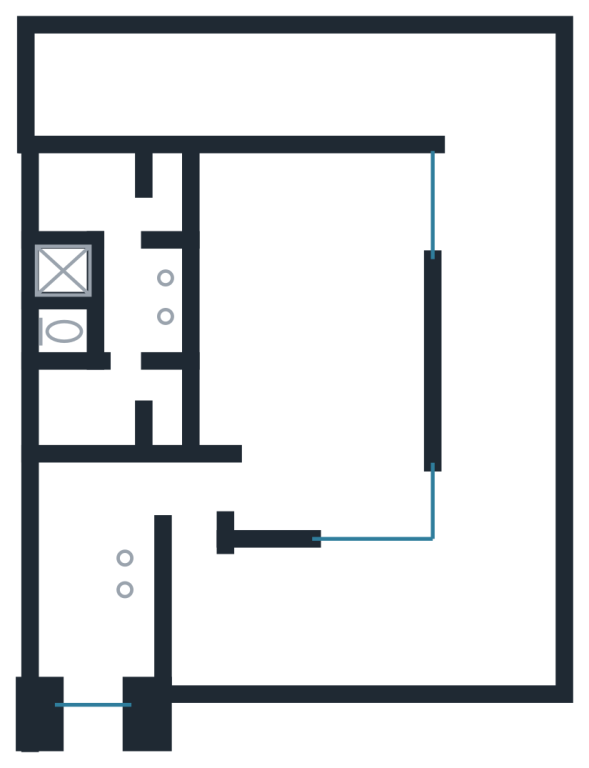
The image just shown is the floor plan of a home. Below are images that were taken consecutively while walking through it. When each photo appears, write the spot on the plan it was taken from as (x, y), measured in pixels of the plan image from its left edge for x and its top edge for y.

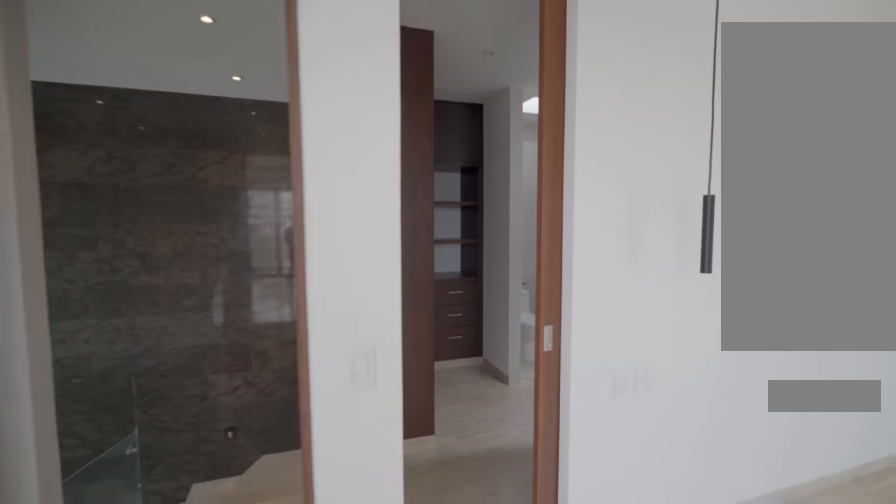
(225, 428)
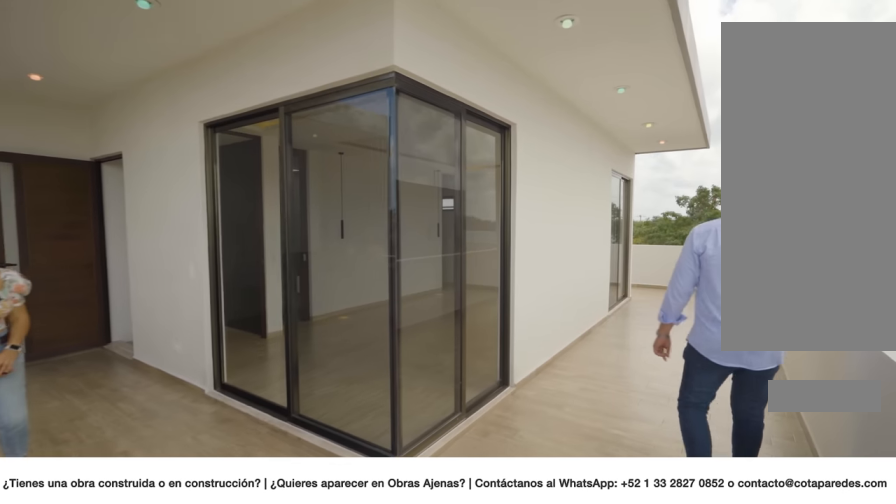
(472, 593)
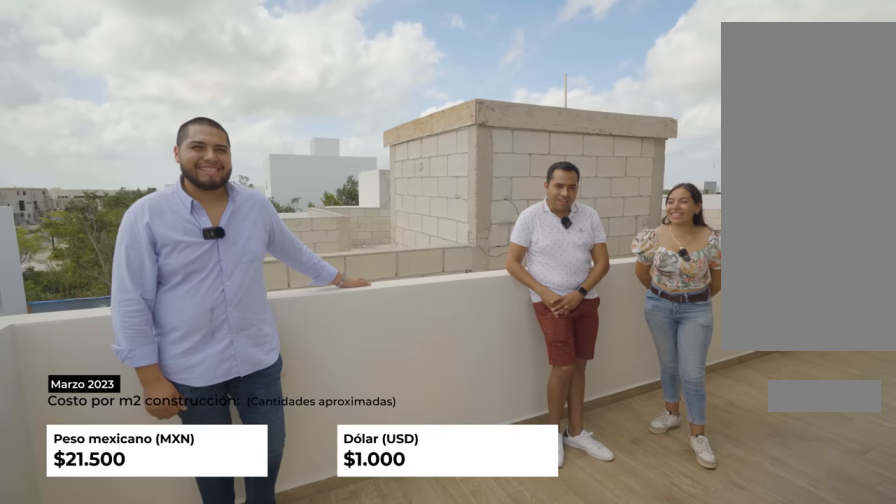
(457, 84)
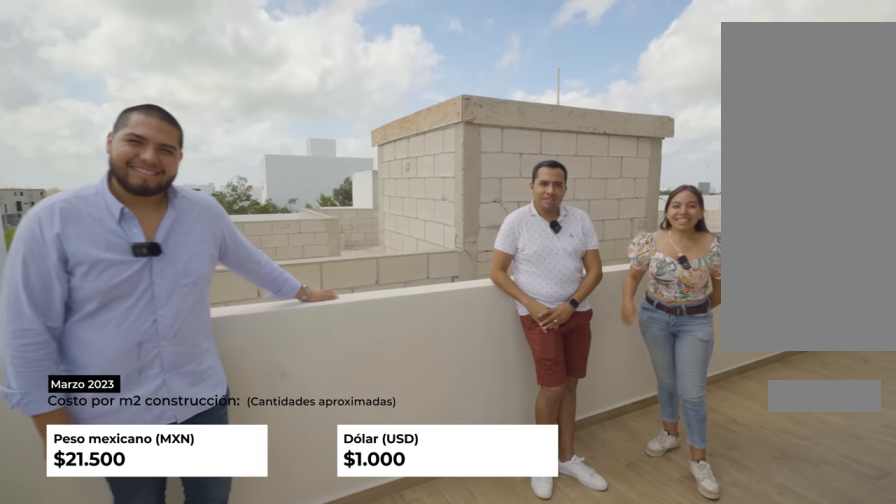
(455, 87)
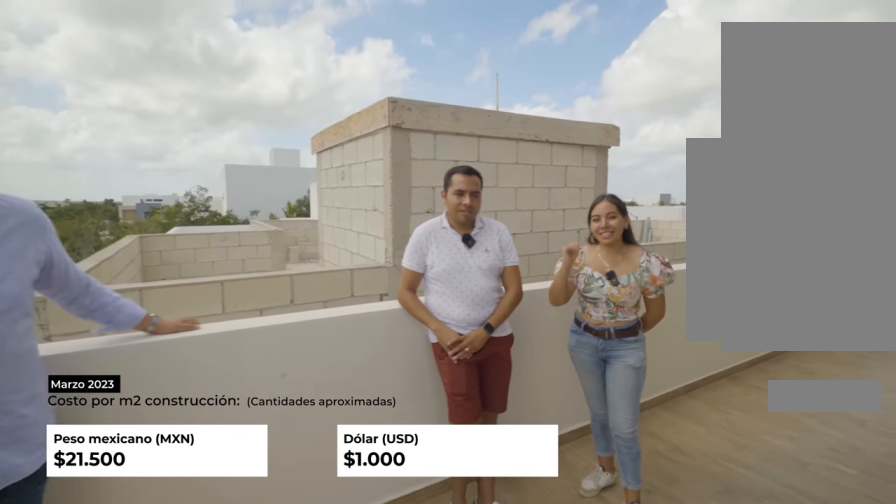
(457, 85)
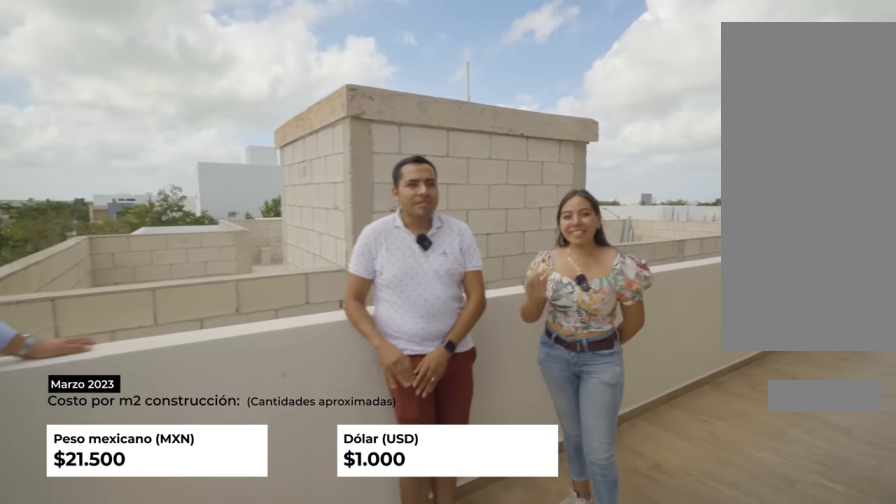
(457, 85)
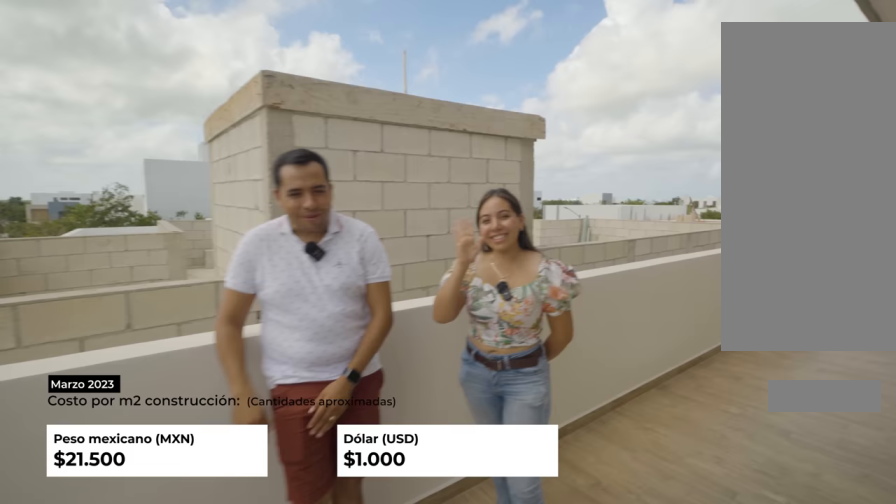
(457, 85)
